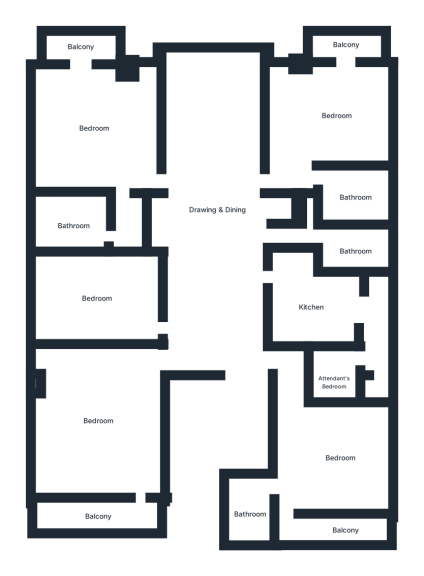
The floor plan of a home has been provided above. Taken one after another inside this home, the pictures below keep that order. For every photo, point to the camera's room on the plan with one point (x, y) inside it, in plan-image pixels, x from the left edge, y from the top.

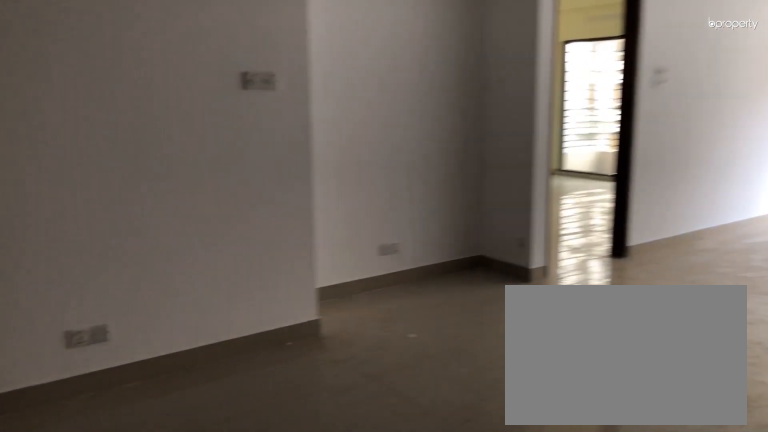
(212, 236)
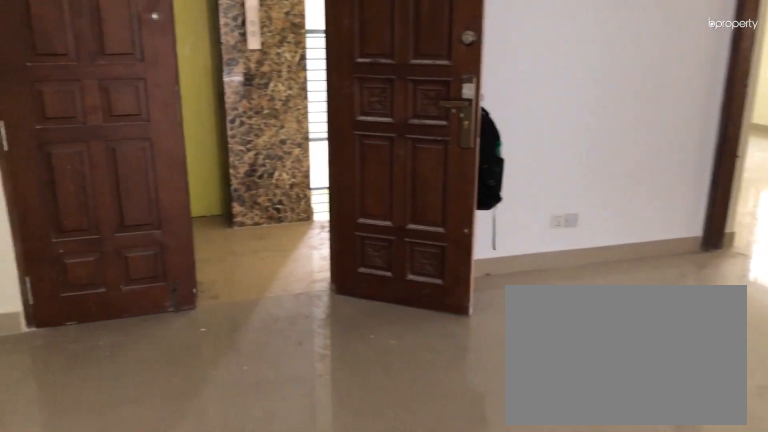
(212, 236)
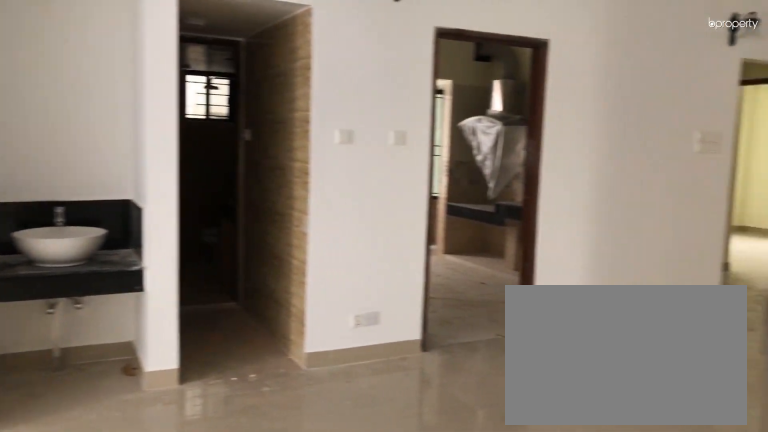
(210, 151)
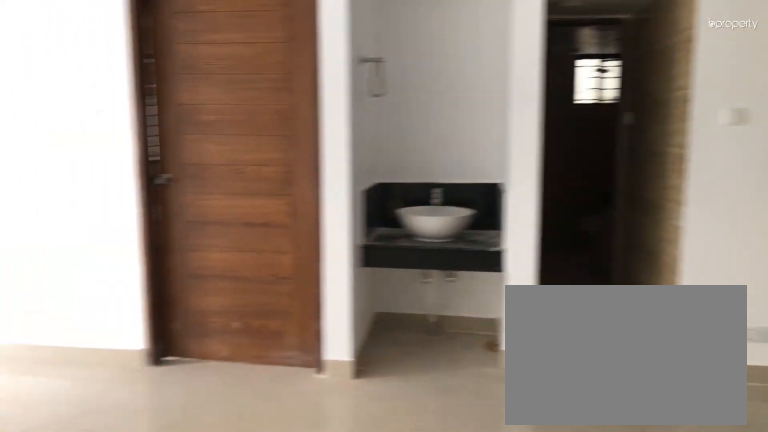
(214, 234)
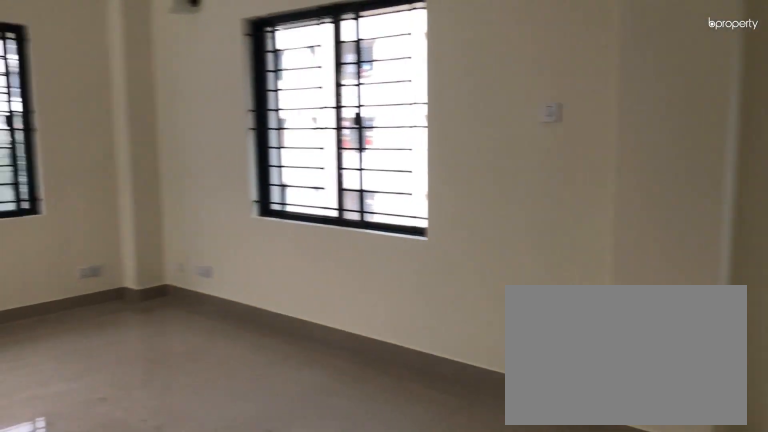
(98, 417)
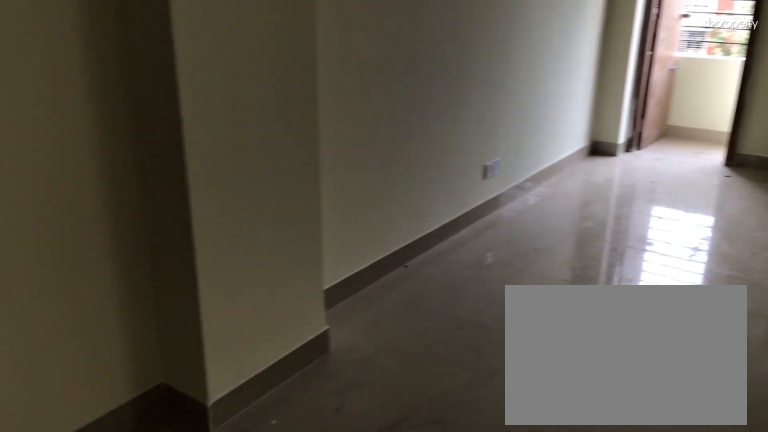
(98, 417)
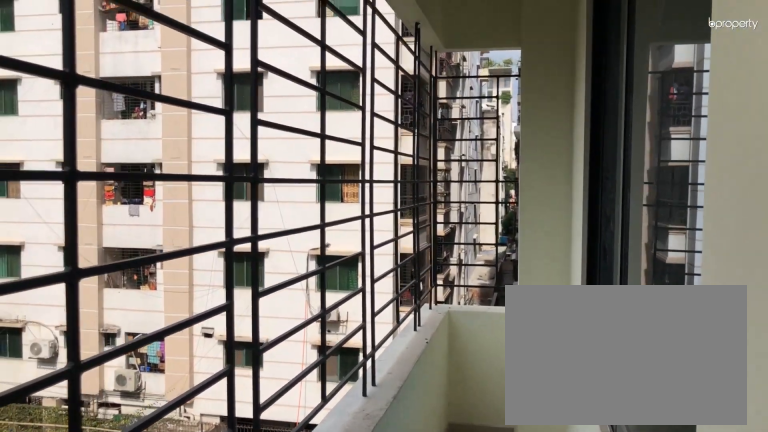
(95, 512)
